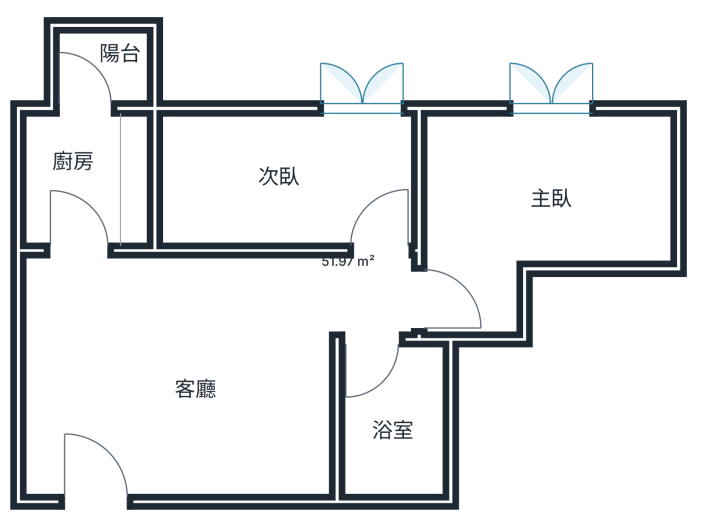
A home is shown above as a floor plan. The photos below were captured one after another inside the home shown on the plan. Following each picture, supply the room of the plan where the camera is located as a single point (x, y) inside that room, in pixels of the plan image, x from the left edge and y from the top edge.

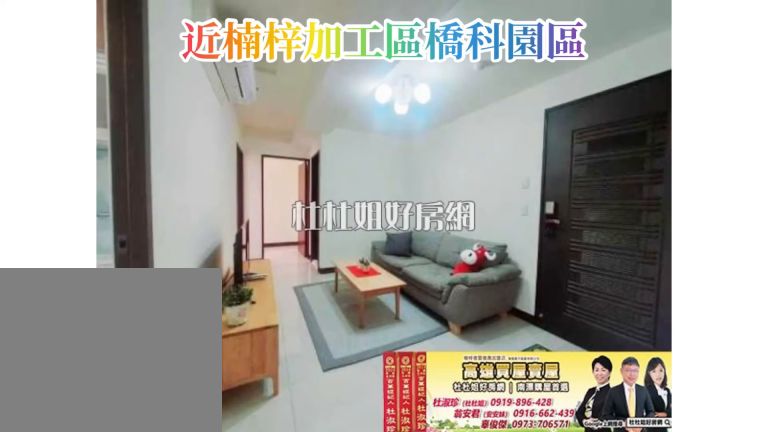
(190, 315)
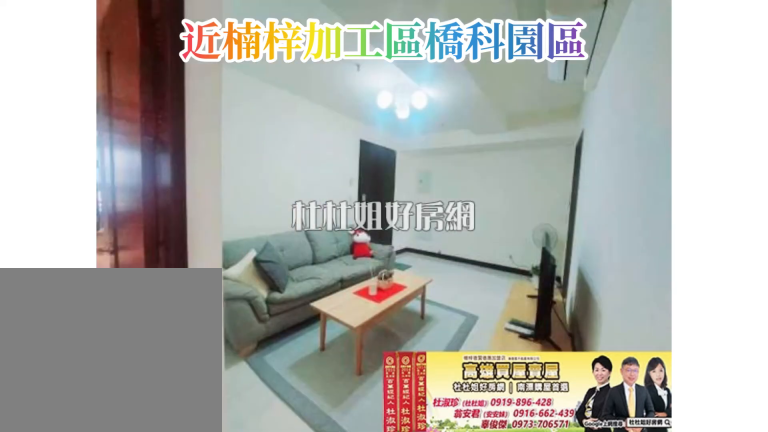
(190, 316)
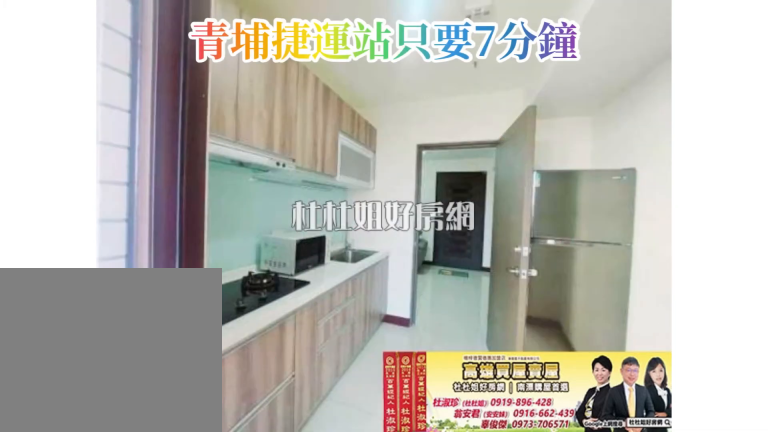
(51, 203)
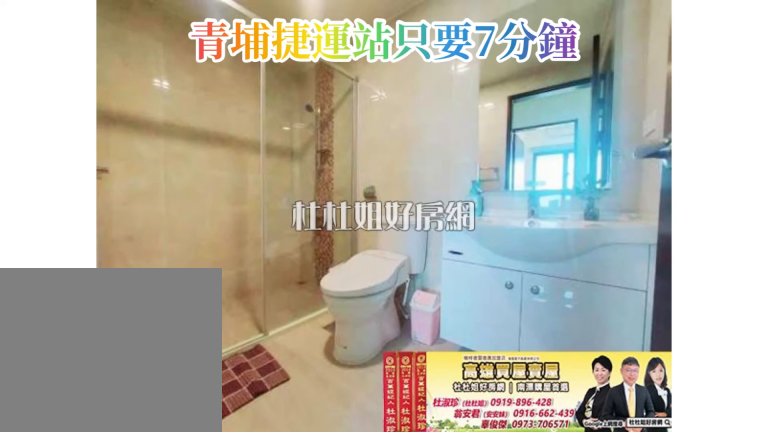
(401, 477)
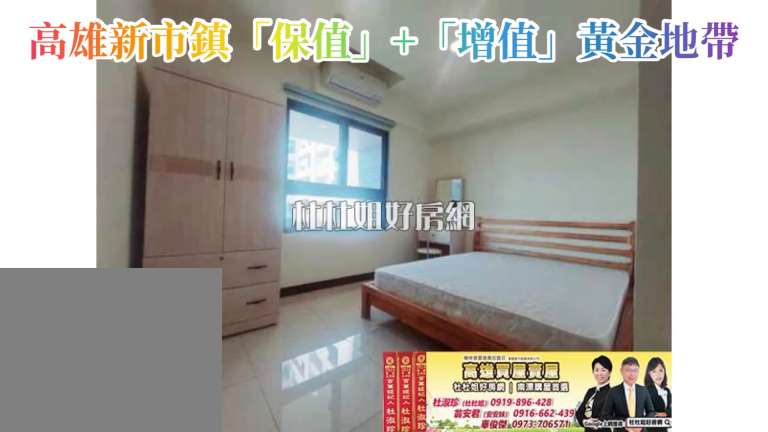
(630, 205)
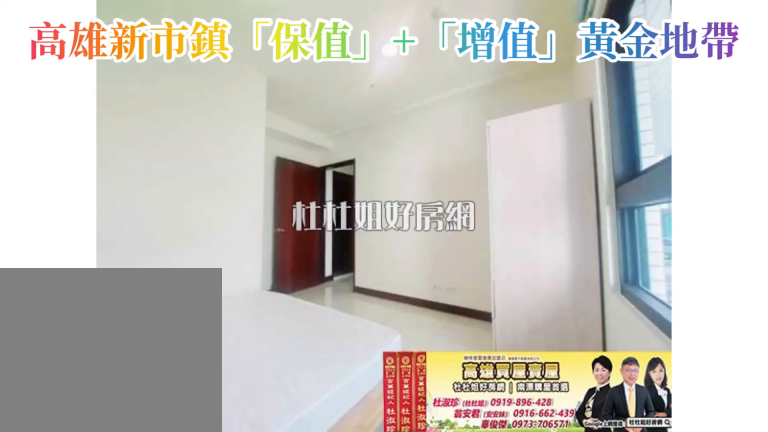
(631, 202)
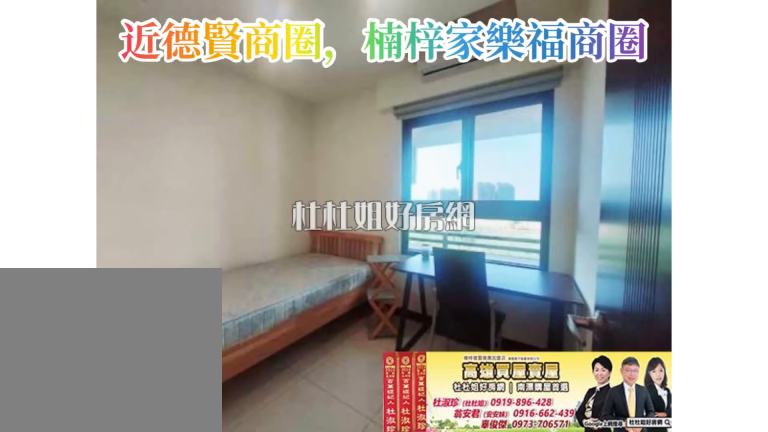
(372, 149)
